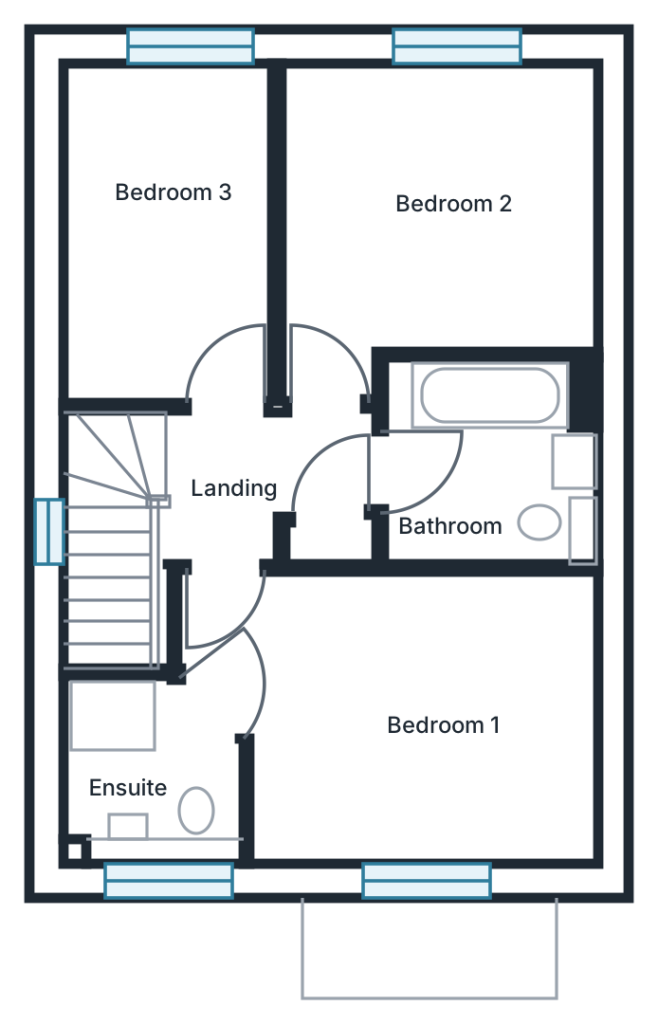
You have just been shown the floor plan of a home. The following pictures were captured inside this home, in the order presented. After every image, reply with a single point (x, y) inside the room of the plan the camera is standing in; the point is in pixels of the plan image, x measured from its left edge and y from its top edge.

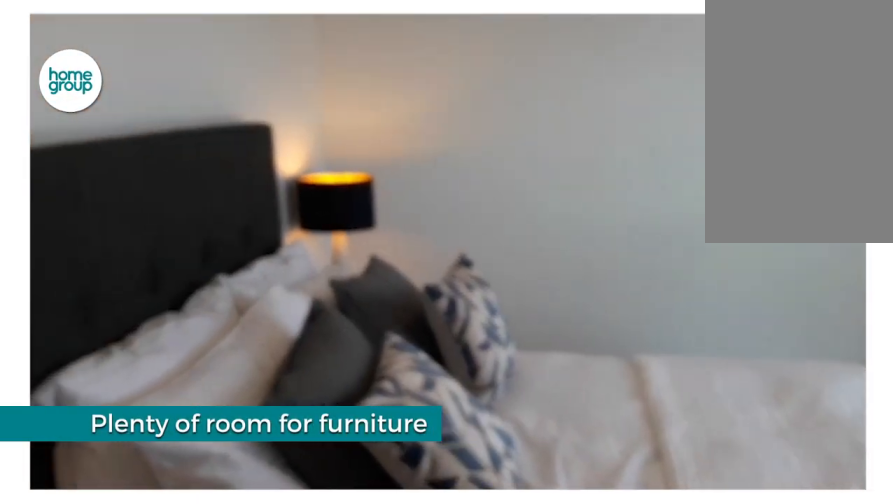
(397, 724)
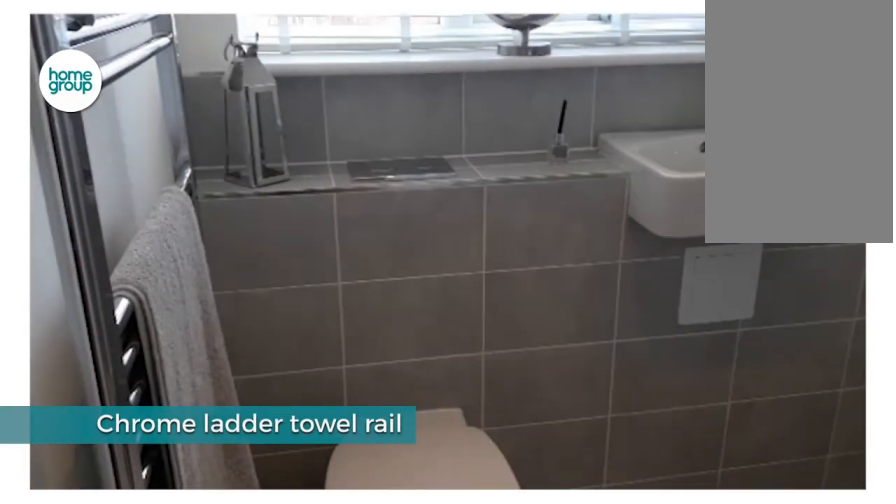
(152, 773)
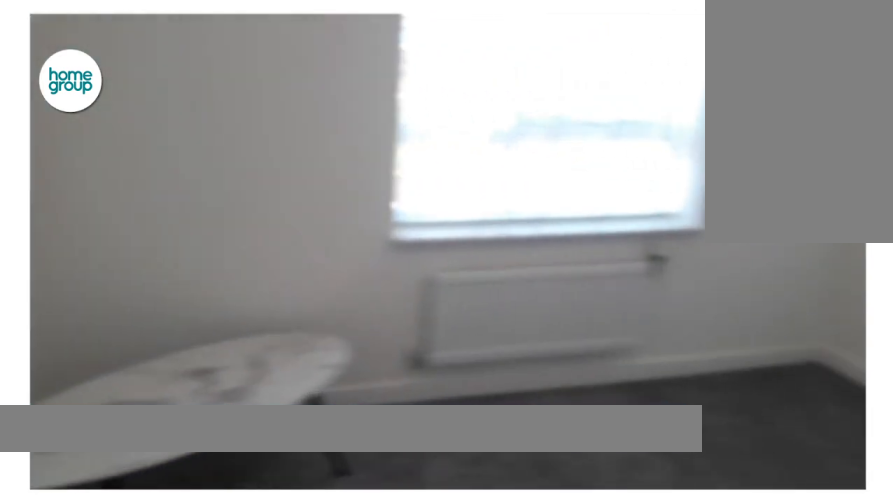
(435, 220)
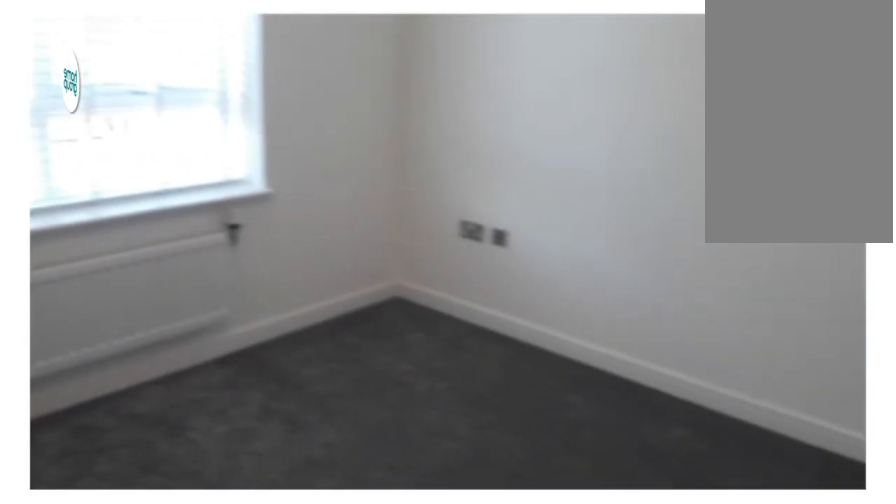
(435, 220)
